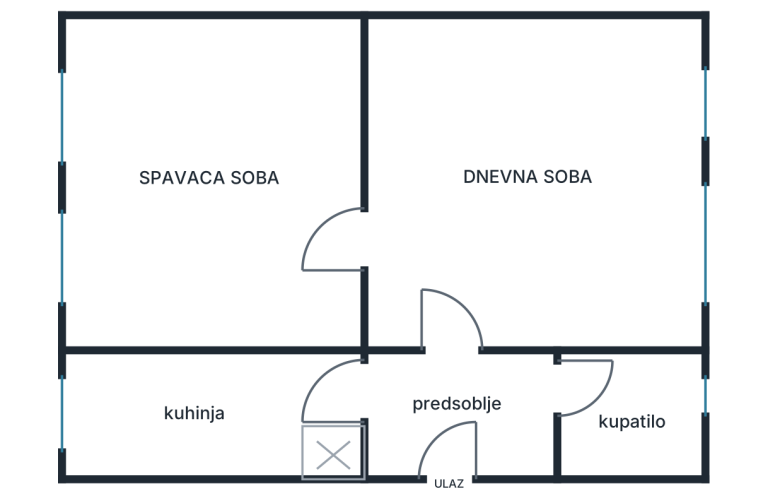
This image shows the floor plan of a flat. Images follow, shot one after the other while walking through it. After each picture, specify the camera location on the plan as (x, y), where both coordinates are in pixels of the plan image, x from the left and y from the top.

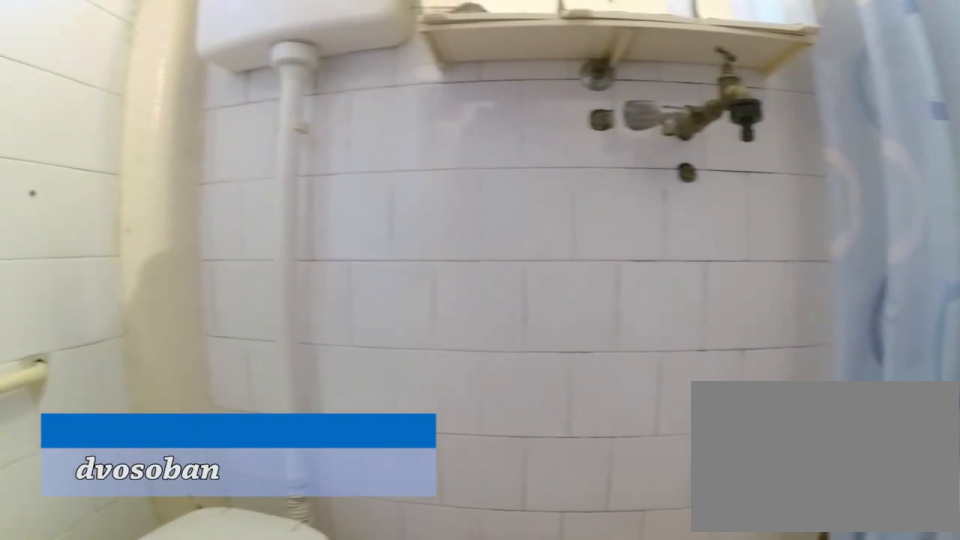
(633, 437)
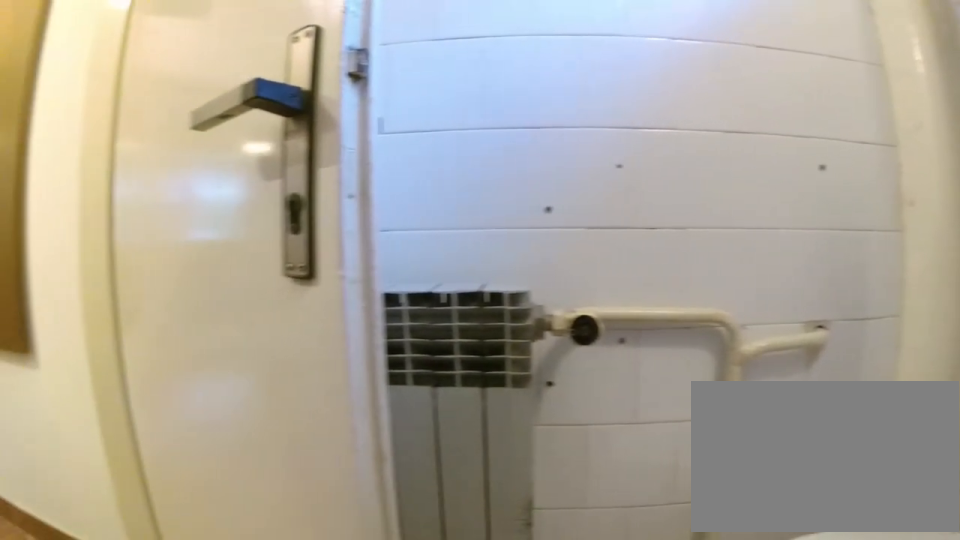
(635, 422)
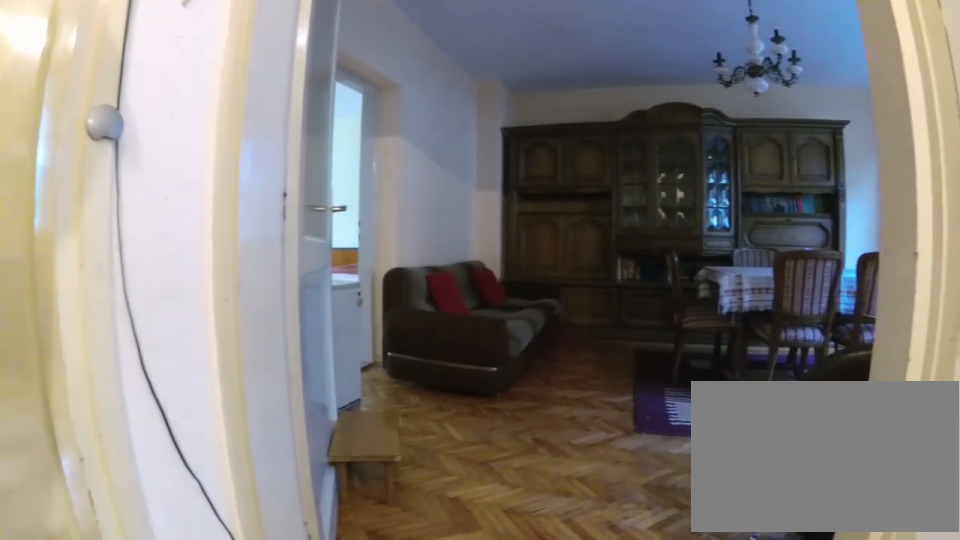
(455, 409)
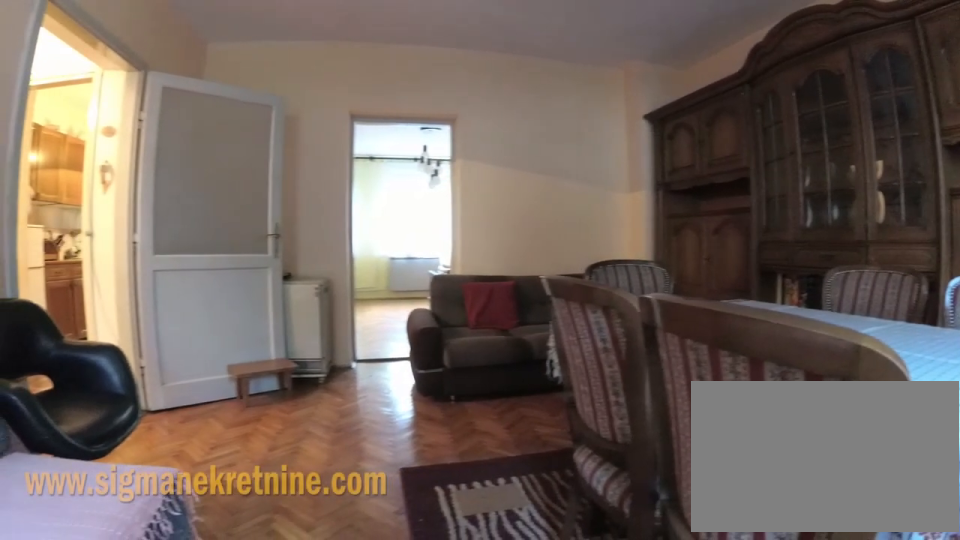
(663, 253)
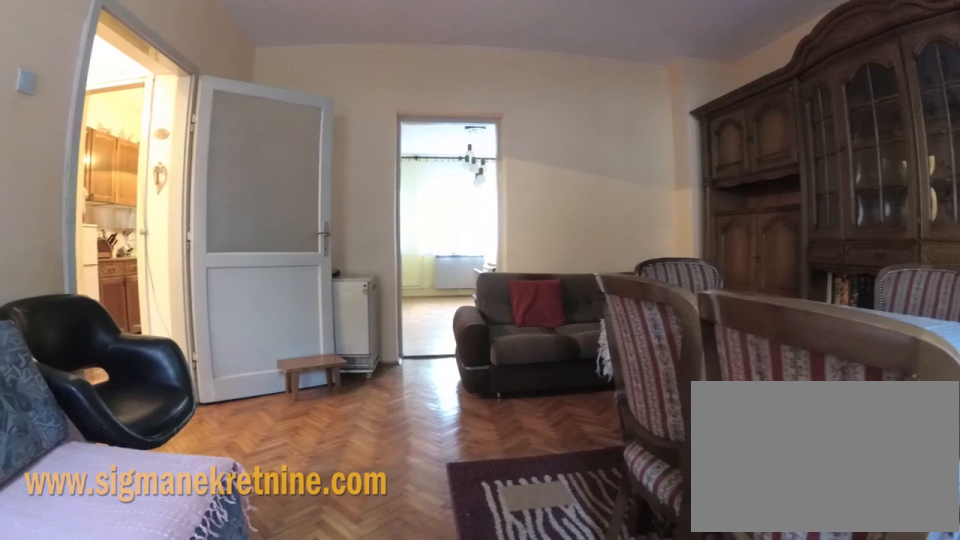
(664, 254)
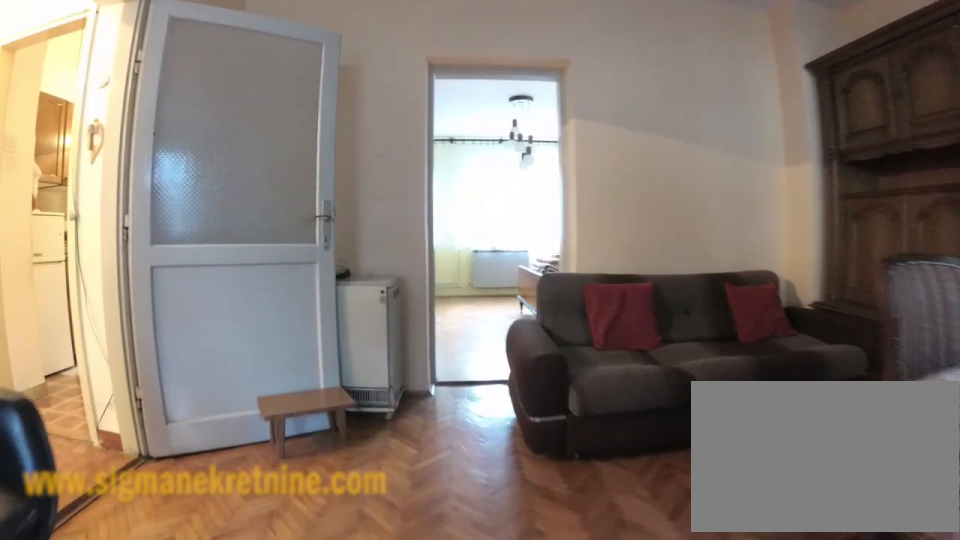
(598, 253)
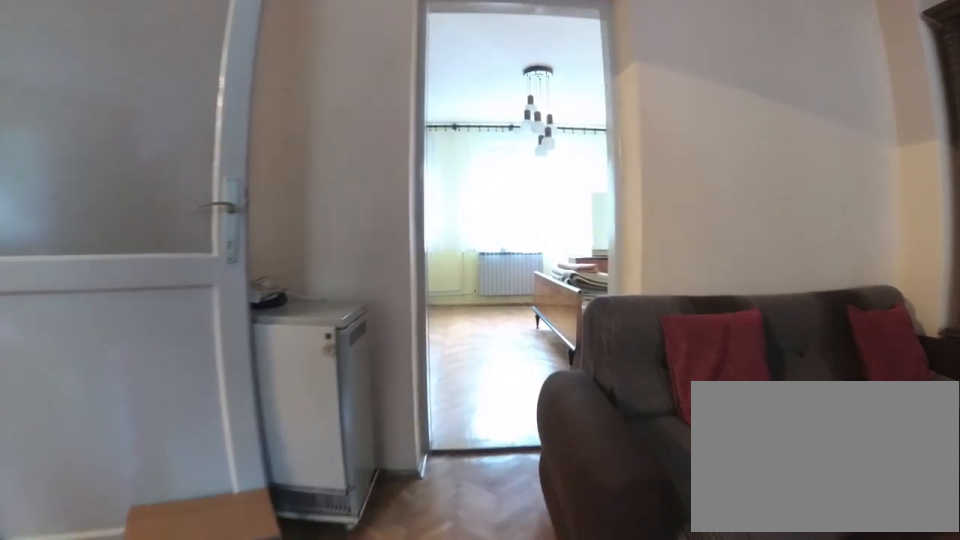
(536, 254)
